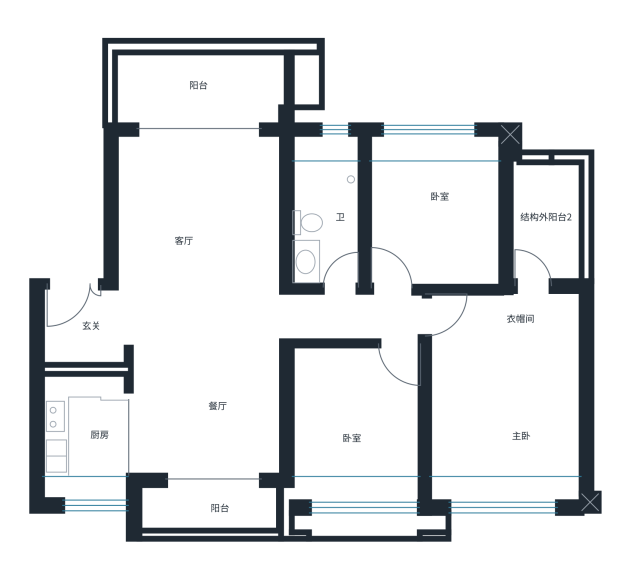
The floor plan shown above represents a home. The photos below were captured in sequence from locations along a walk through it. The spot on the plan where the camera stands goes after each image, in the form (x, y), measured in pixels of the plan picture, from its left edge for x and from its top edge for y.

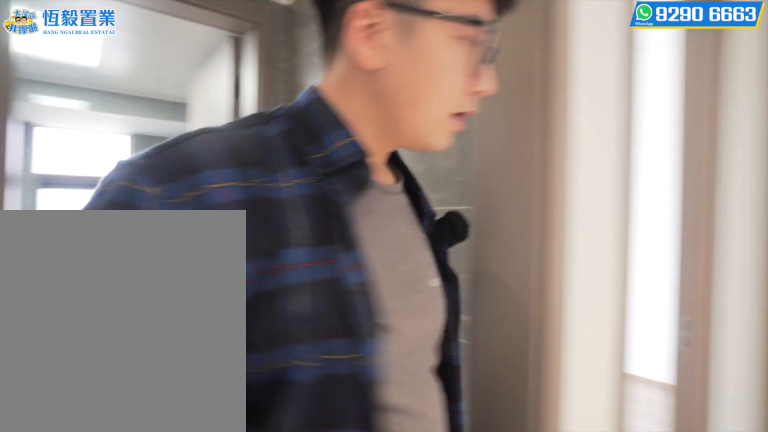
(340, 301)
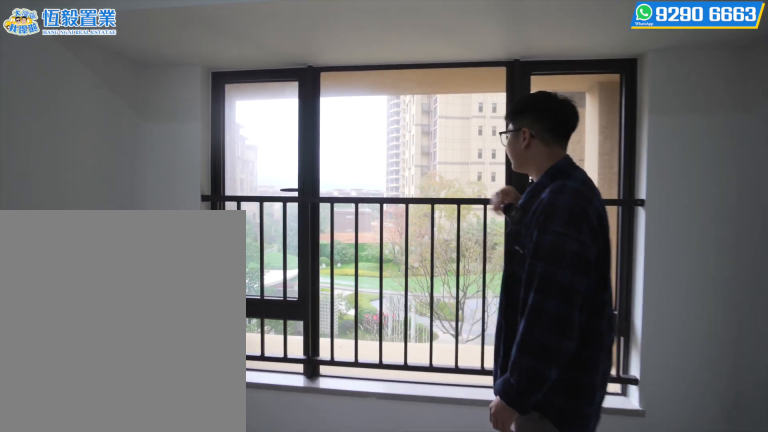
(335, 480)
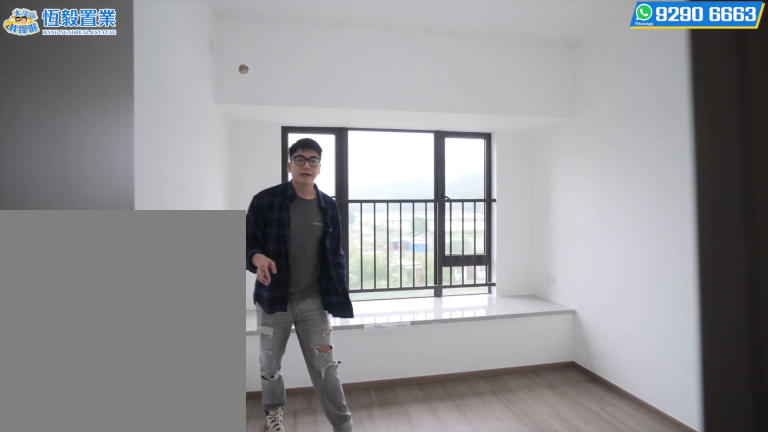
(389, 200)
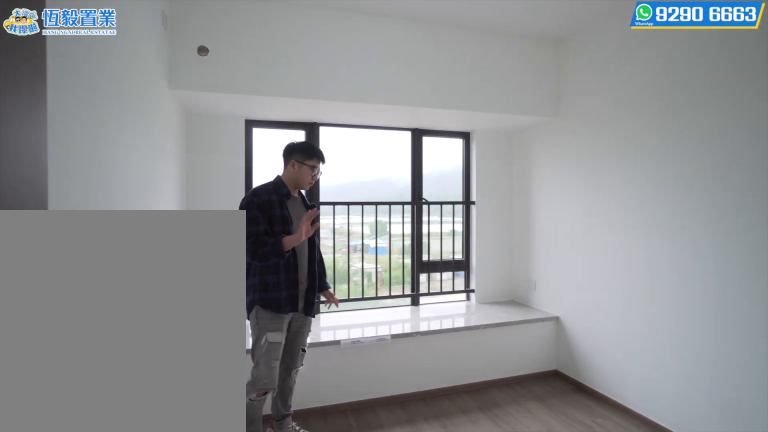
(387, 181)
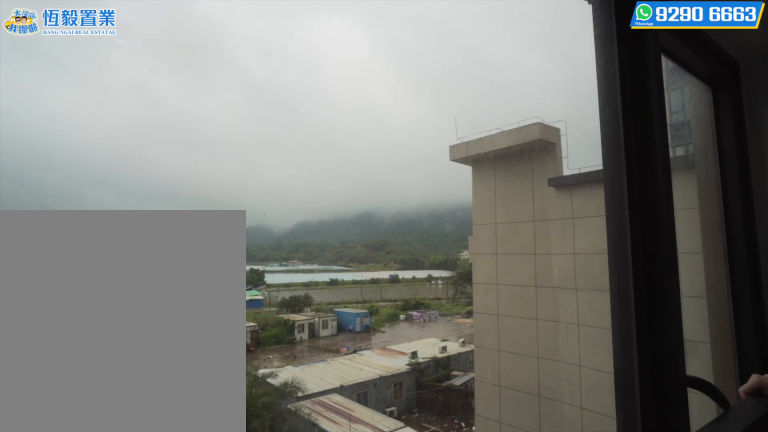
(464, 182)
